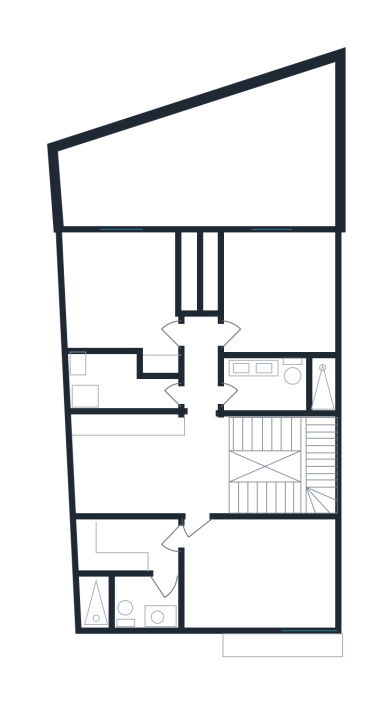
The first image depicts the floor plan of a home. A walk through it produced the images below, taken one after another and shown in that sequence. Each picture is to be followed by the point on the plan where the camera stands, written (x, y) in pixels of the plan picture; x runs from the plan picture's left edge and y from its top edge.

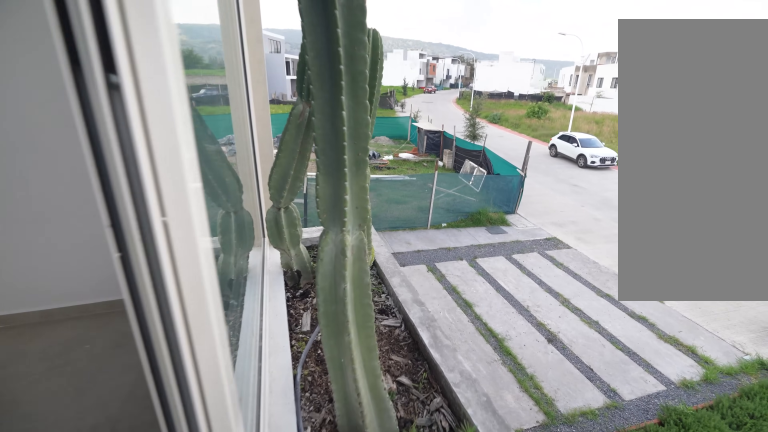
(255, 605)
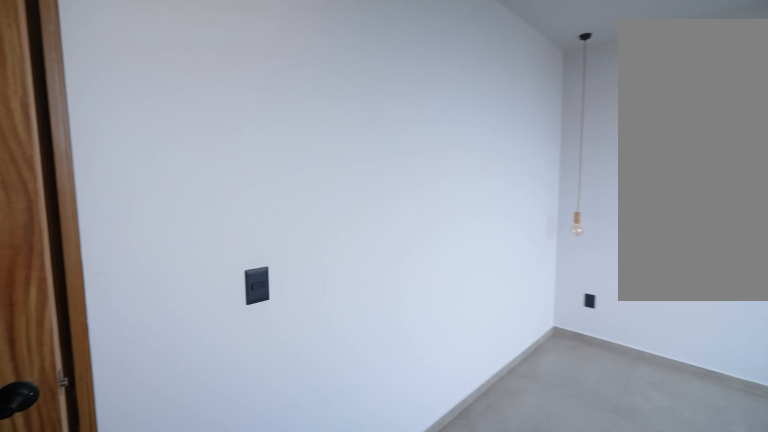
(188, 547)
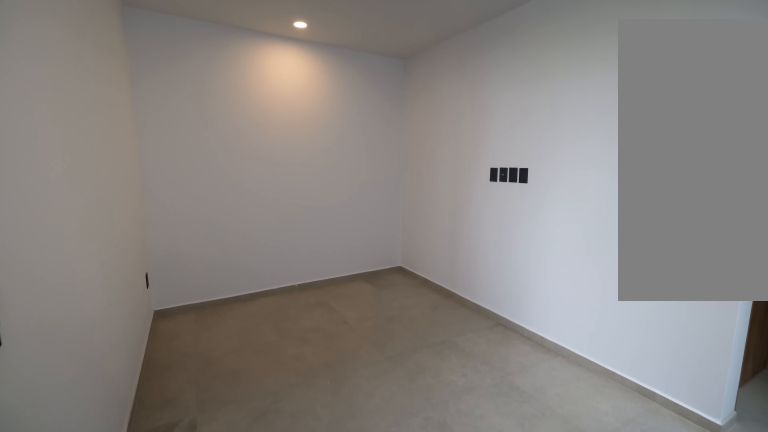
(198, 484)
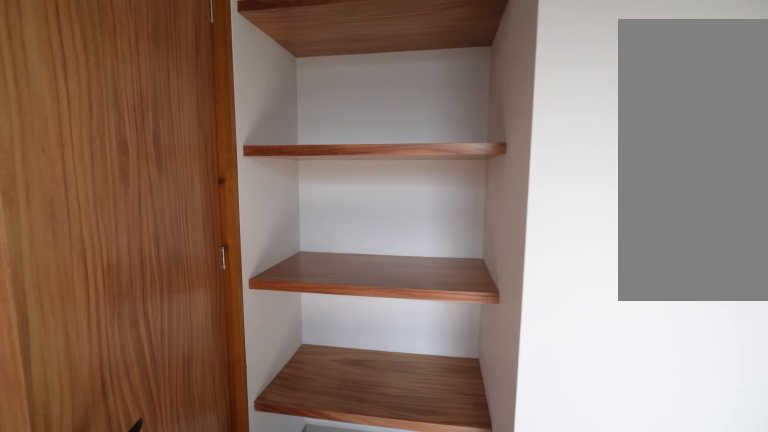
(151, 342)
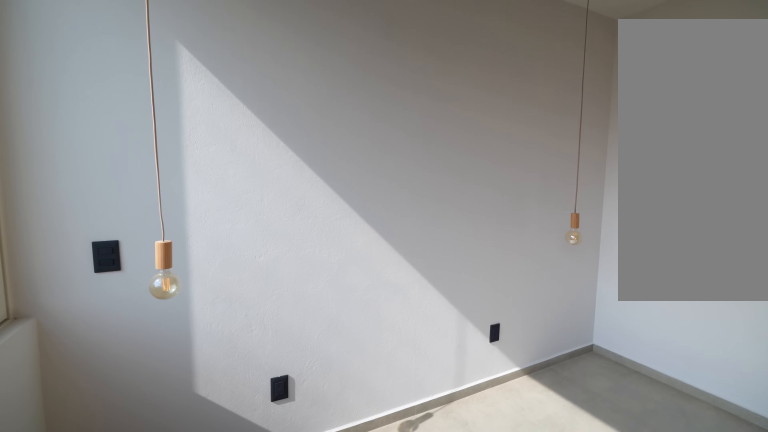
(258, 279)
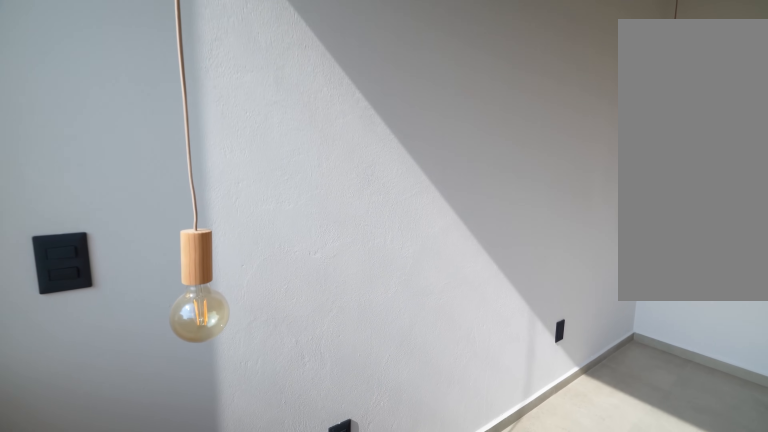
(245, 238)
